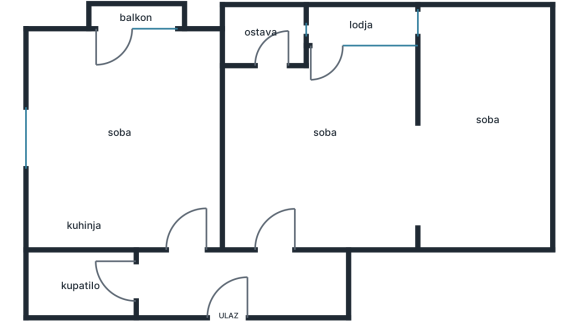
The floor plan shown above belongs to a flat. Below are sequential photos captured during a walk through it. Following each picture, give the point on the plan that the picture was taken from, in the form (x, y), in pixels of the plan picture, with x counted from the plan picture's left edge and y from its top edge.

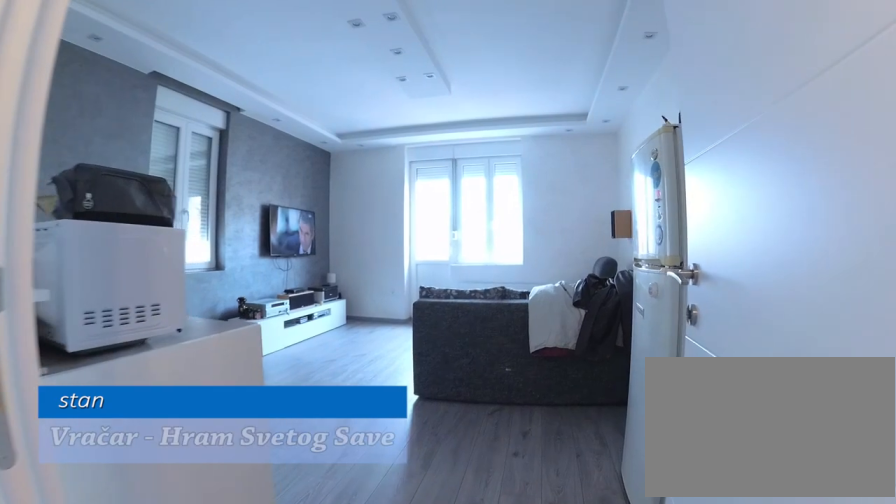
(194, 265)
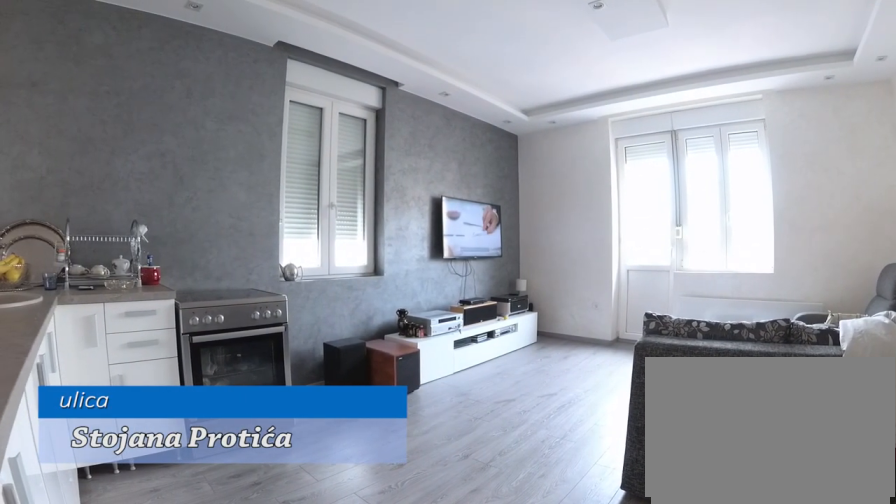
(200, 219)
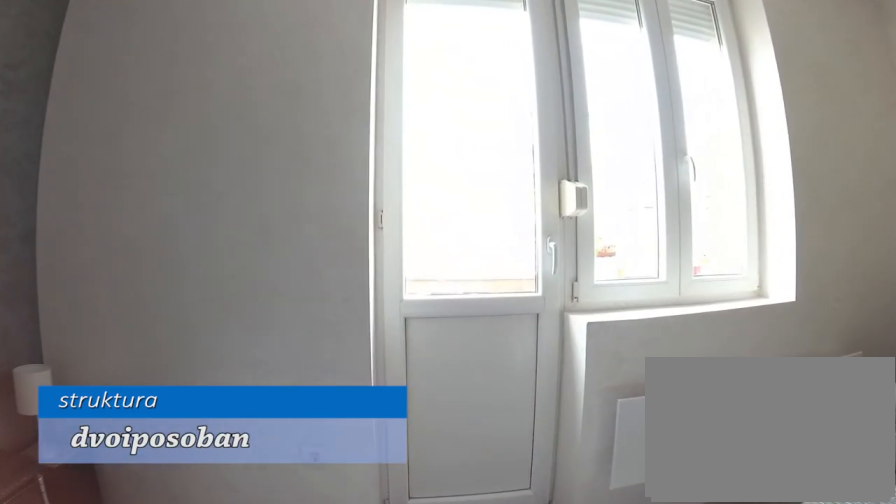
(105, 107)
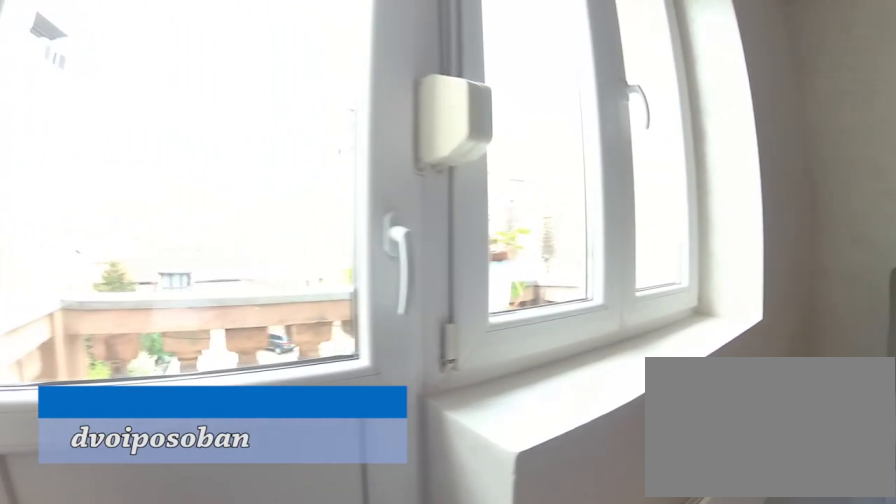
(101, 78)
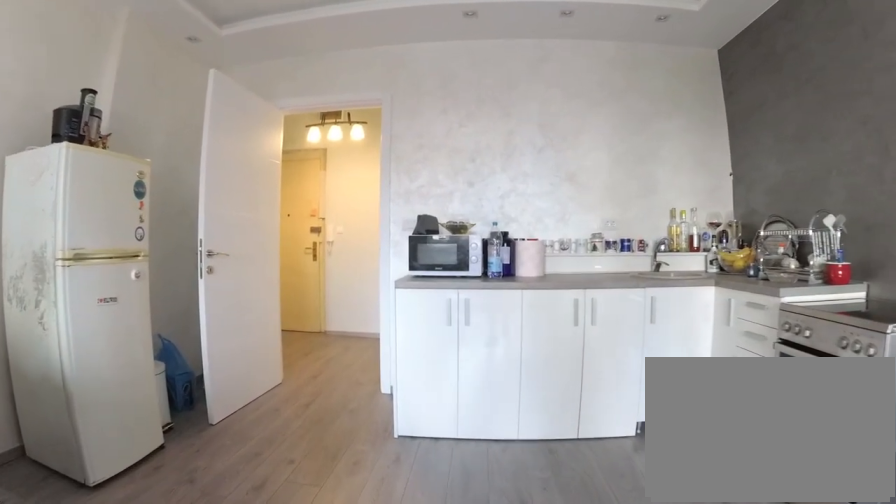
(142, 116)
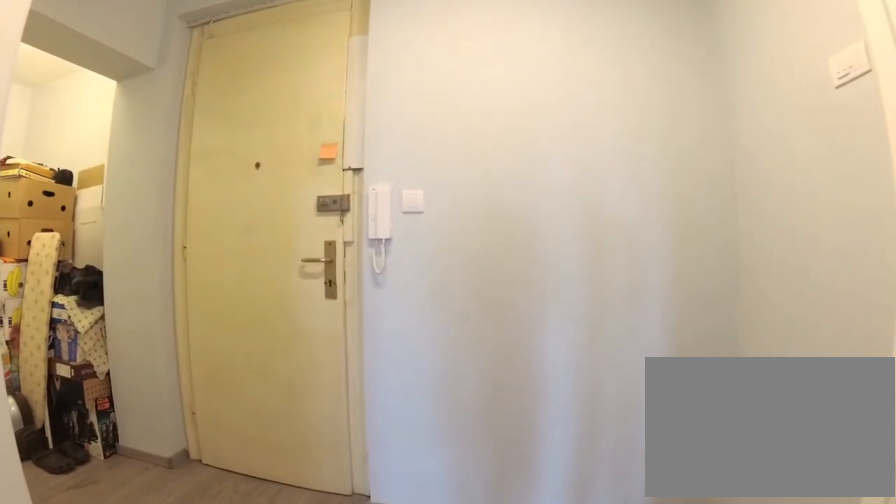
(175, 247)
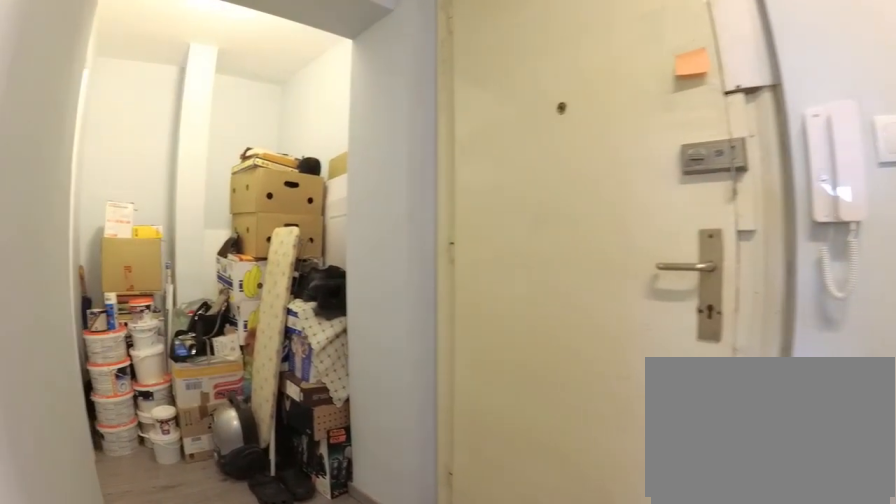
(200, 274)
